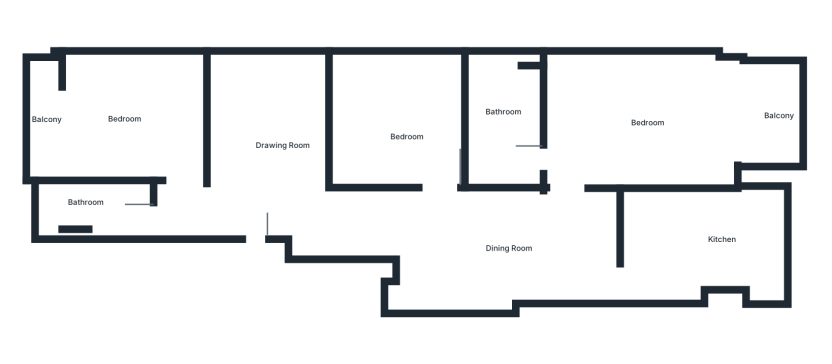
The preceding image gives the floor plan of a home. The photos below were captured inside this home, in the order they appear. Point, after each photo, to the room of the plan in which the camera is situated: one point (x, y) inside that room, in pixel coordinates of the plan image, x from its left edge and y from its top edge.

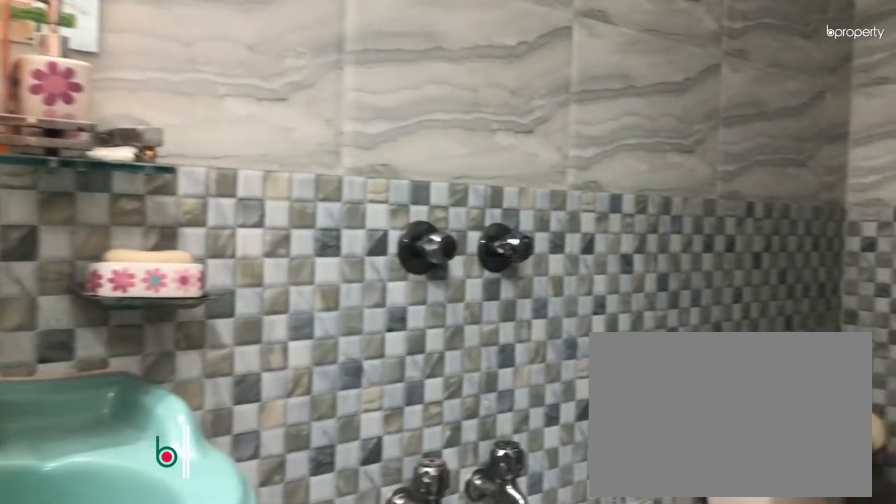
(508, 143)
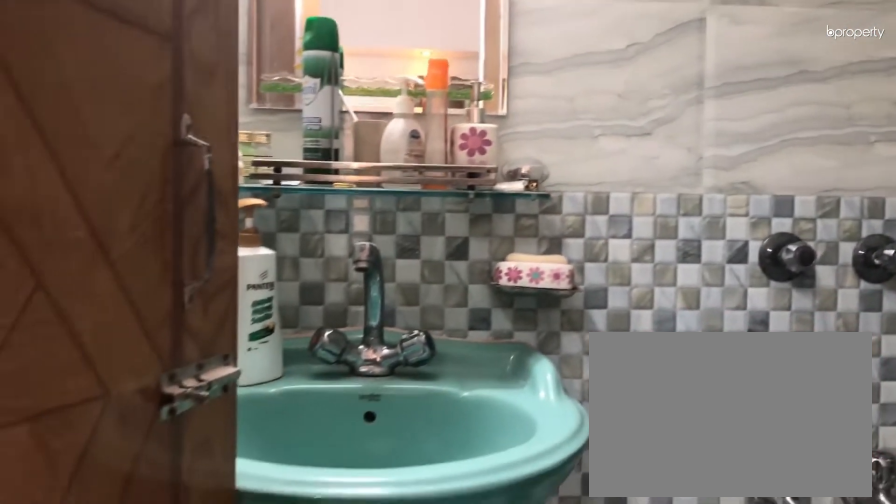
(508, 143)
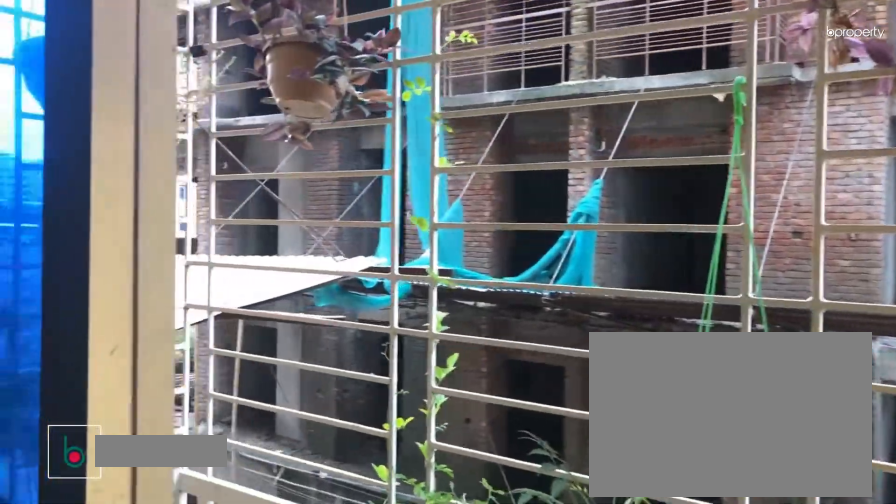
(767, 115)
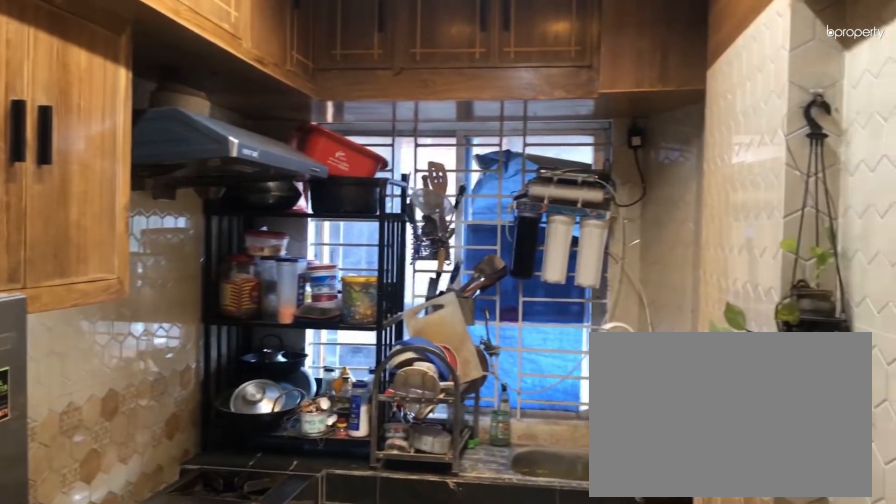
(700, 244)
